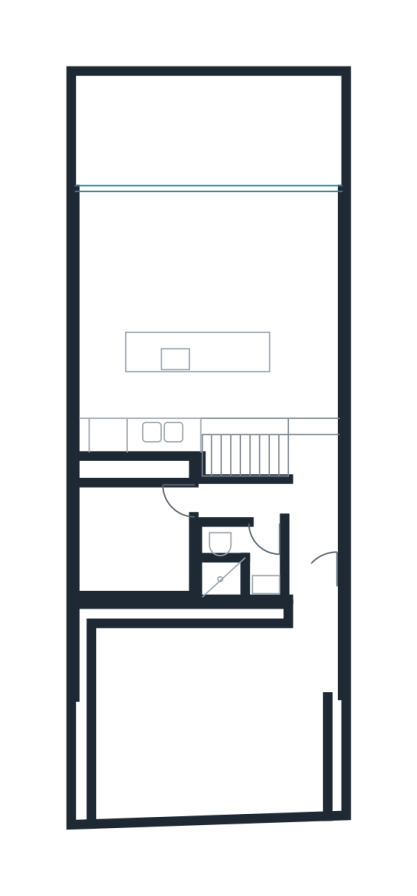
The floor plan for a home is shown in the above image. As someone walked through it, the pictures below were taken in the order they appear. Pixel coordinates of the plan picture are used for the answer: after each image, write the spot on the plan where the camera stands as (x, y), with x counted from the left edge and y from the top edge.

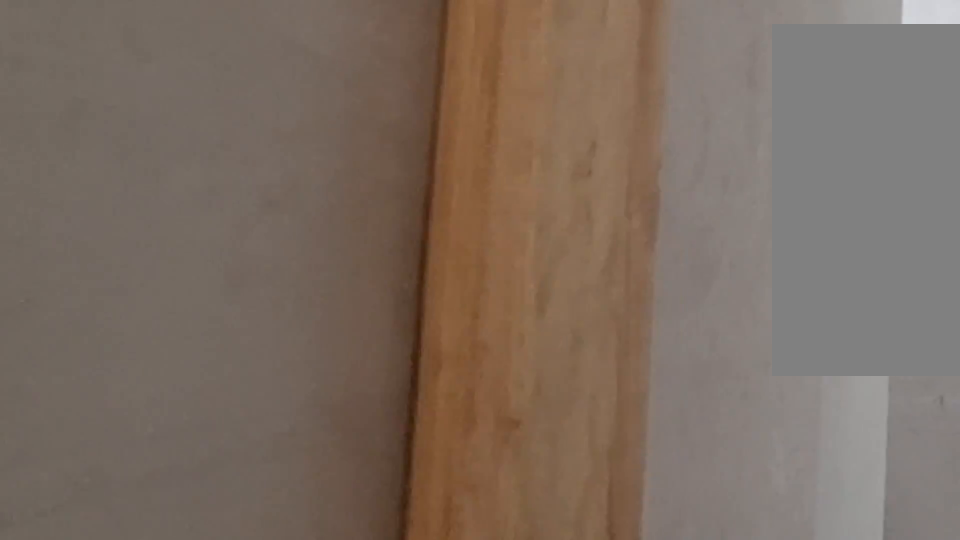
(209, 498)
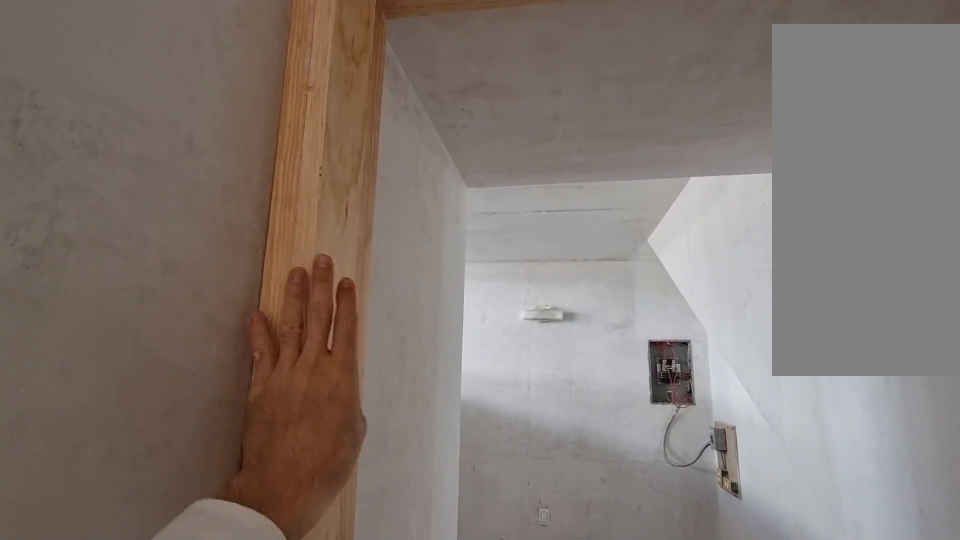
(209, 497)
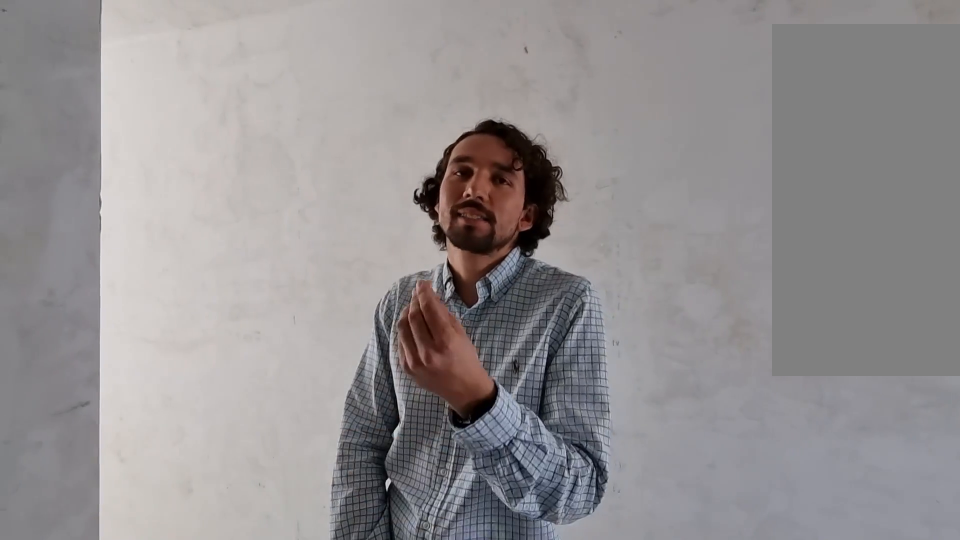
(208, 497)
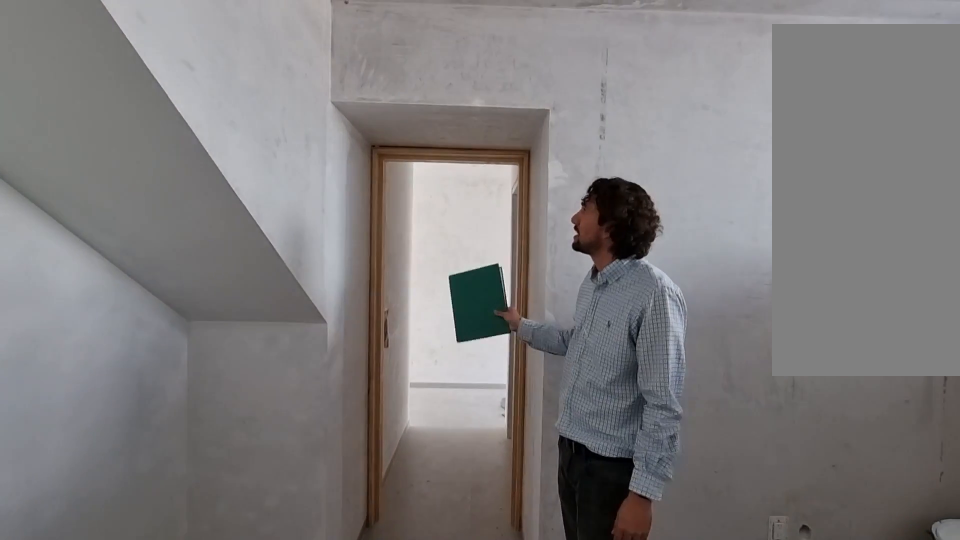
(115, 506)
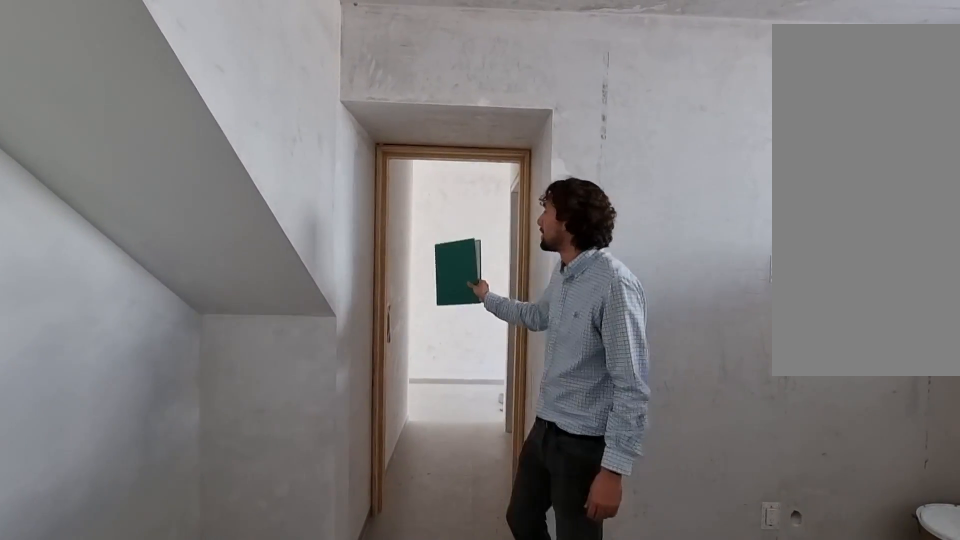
(114, 506)
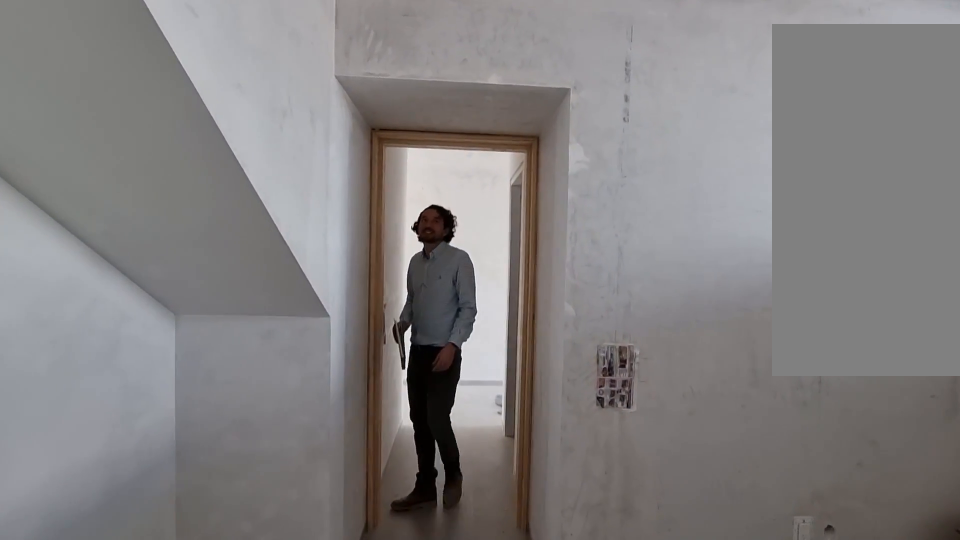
(114, 506)
